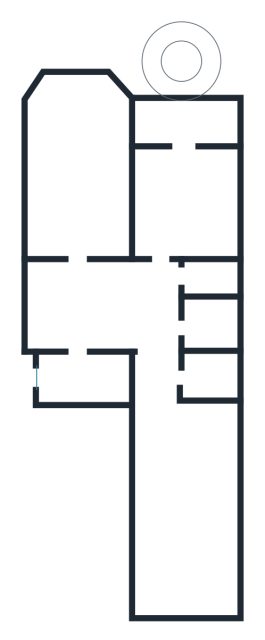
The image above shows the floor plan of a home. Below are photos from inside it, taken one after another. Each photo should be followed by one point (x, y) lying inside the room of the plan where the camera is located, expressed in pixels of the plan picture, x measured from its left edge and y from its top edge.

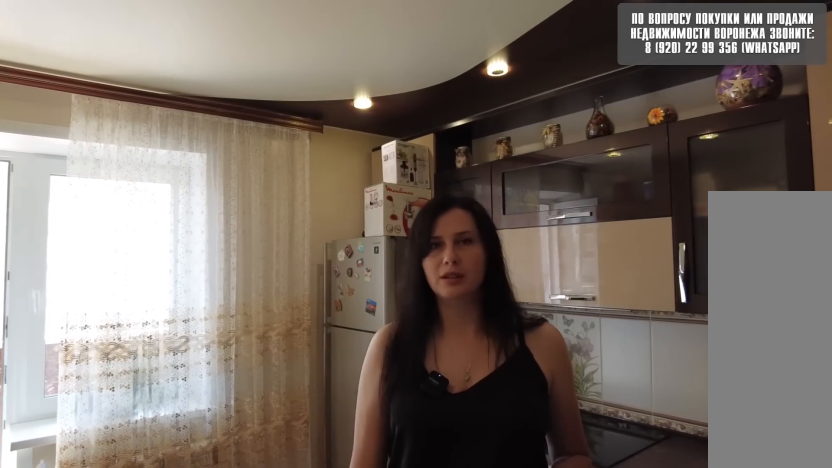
(188, 225)
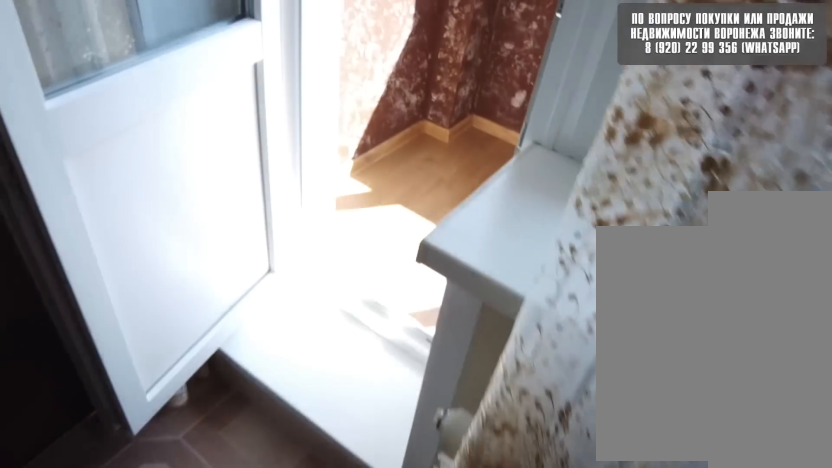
(188, 225)
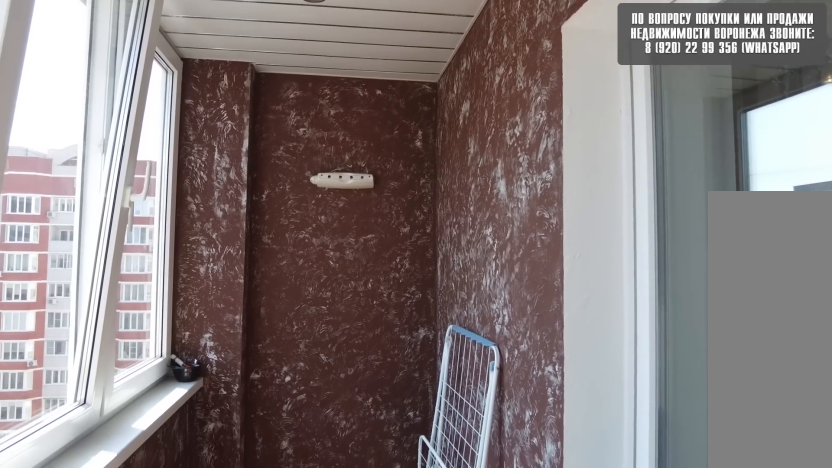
(181, 130)
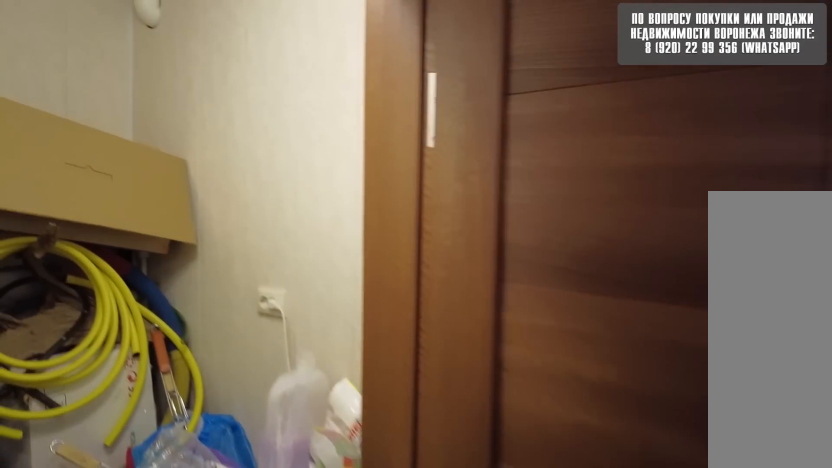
(158, 322)
